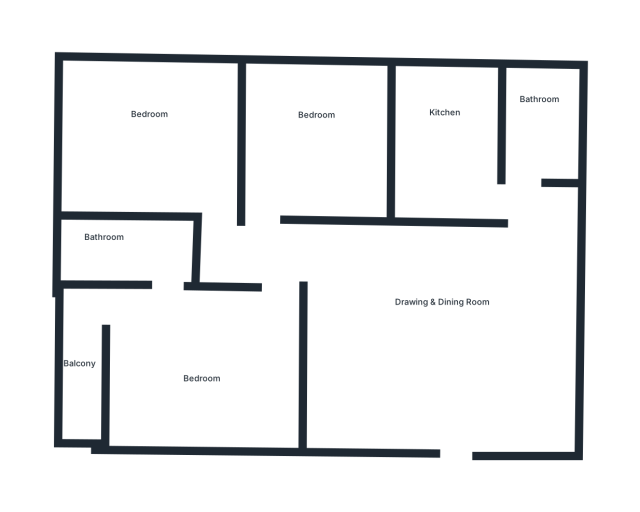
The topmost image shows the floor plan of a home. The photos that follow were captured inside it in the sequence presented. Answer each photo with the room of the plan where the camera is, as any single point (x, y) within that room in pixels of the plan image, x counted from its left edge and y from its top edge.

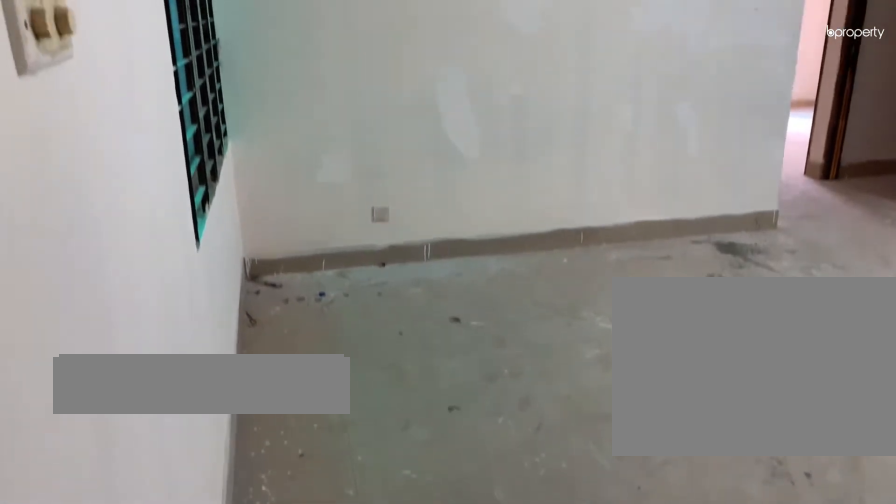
(432, 337)
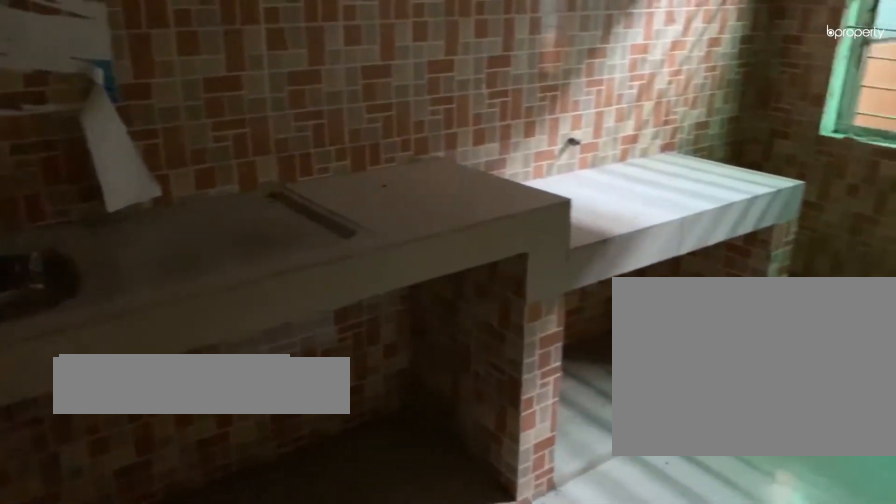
(446, 146)
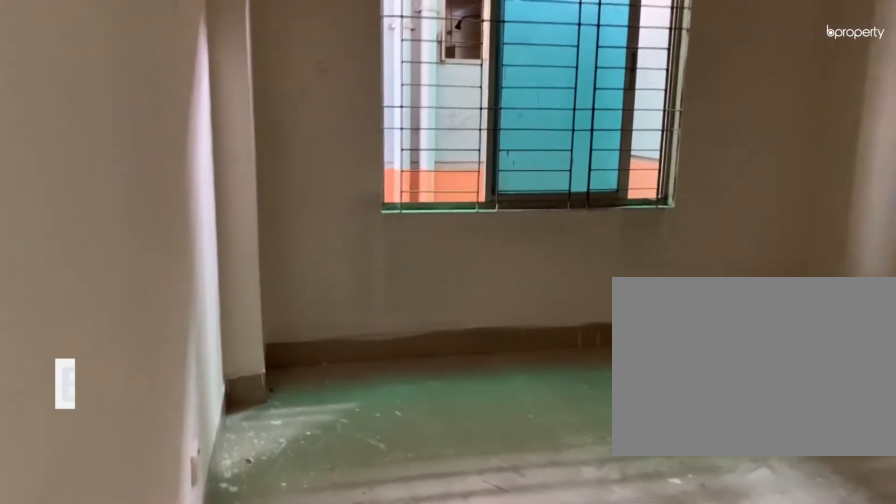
(319, 142)
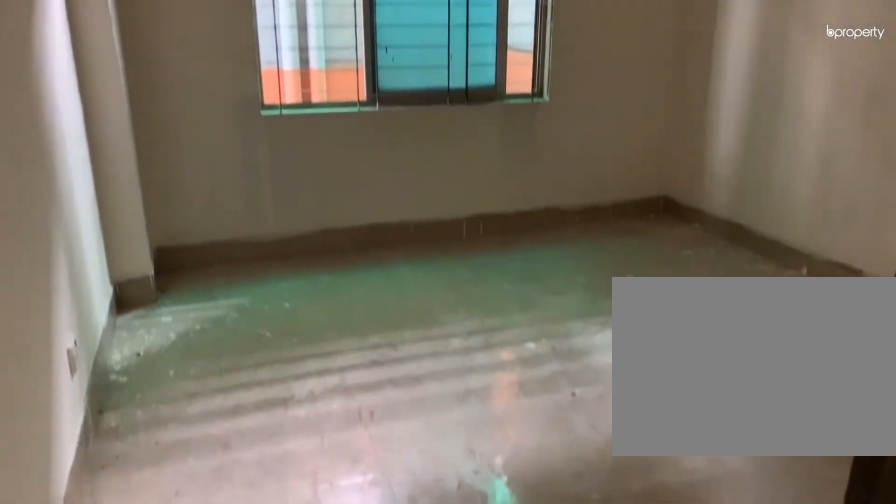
(319, 142)
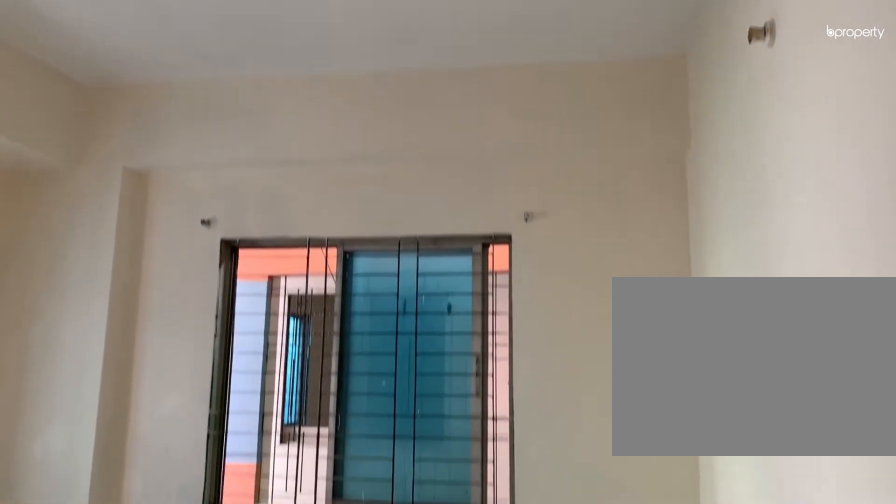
(147, 140)
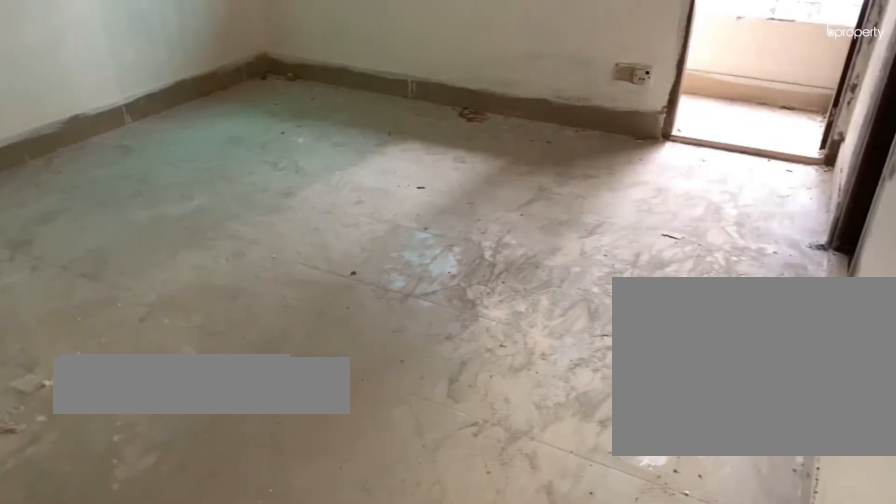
(205, 371)
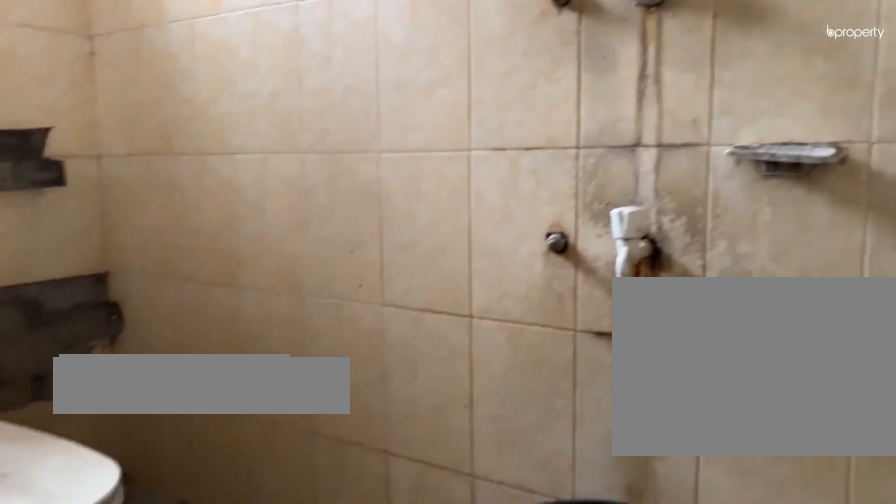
(124, 250)
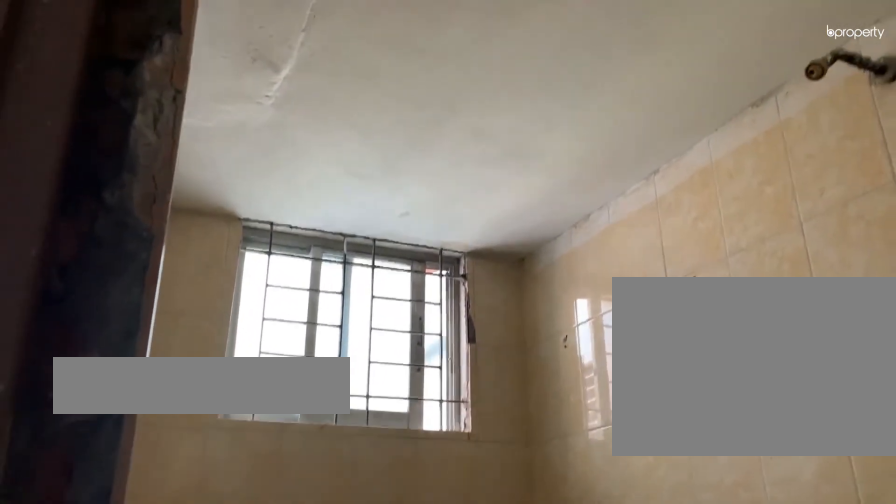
(124, 250)
